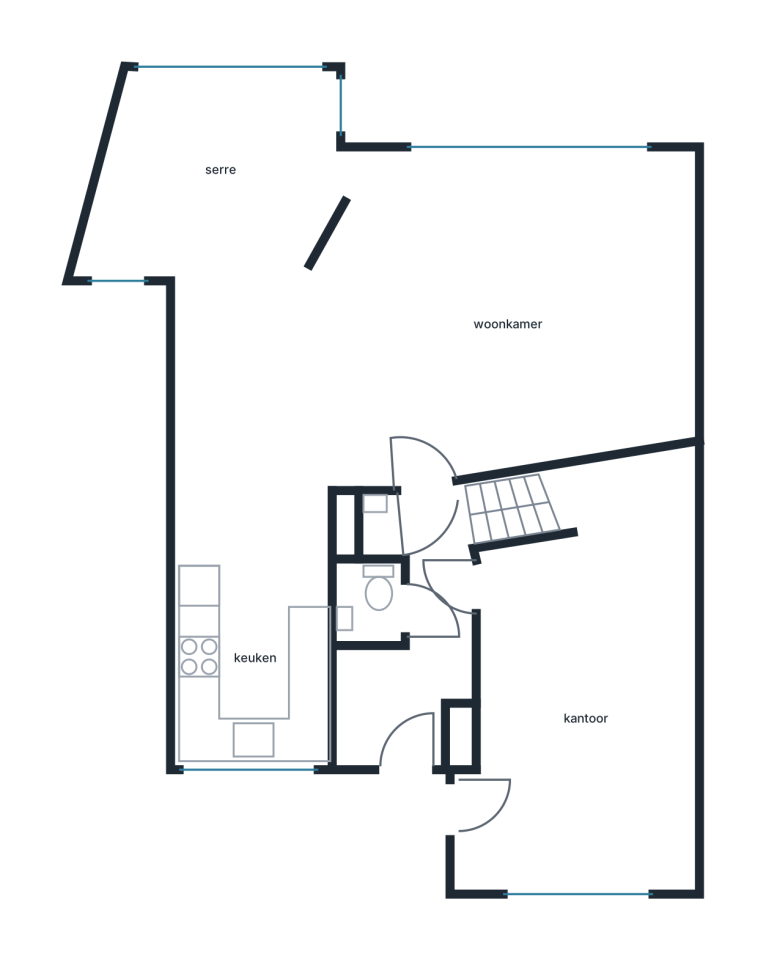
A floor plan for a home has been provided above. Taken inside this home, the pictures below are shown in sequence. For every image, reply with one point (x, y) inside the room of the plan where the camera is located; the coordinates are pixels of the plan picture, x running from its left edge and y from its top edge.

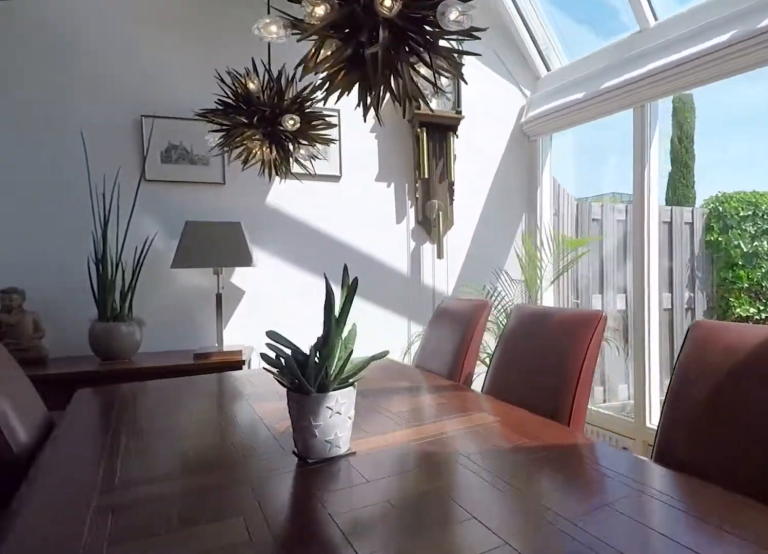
(215, 177)
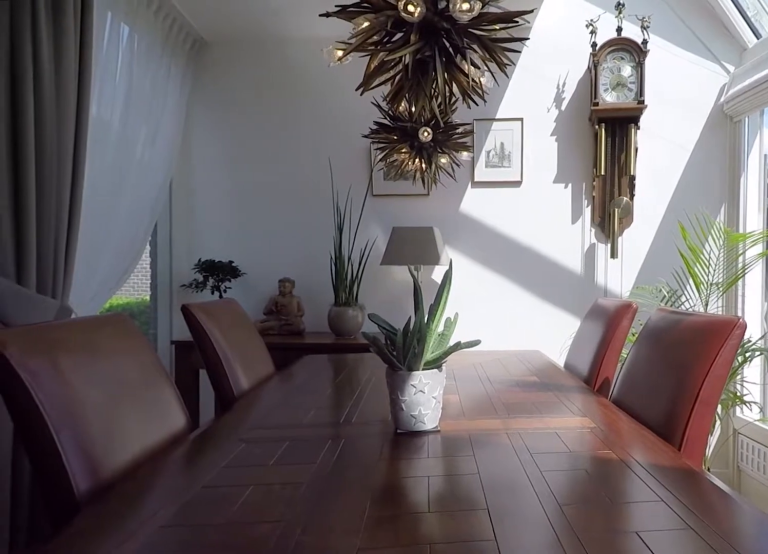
(215, 177)
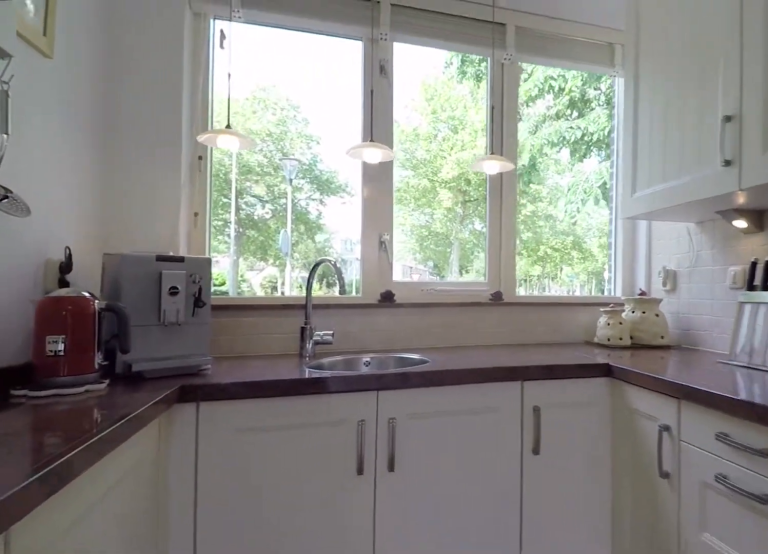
(253, 626)
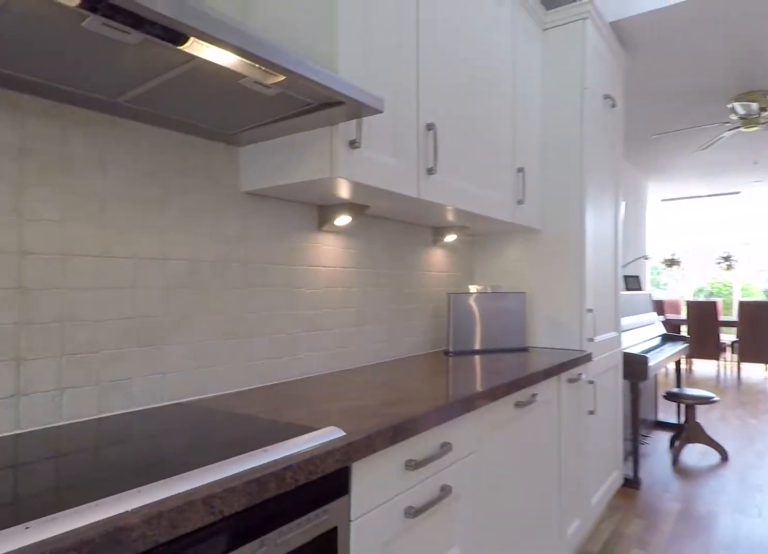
(253, 626)
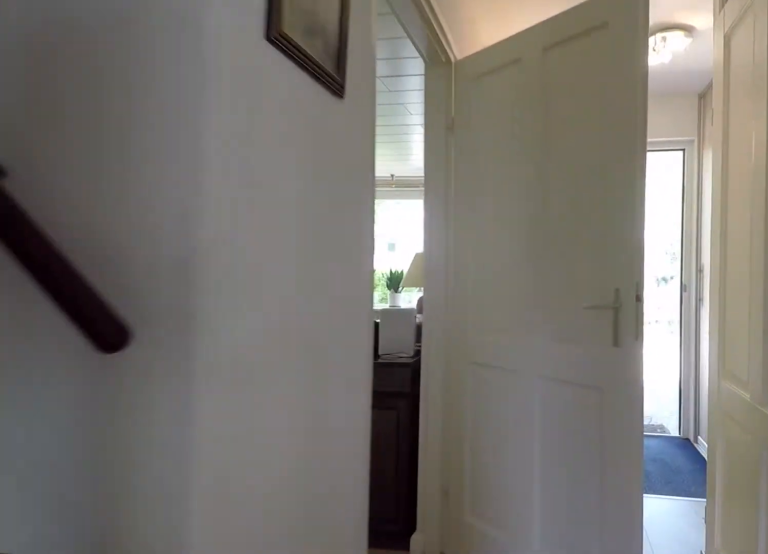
(416, 644)
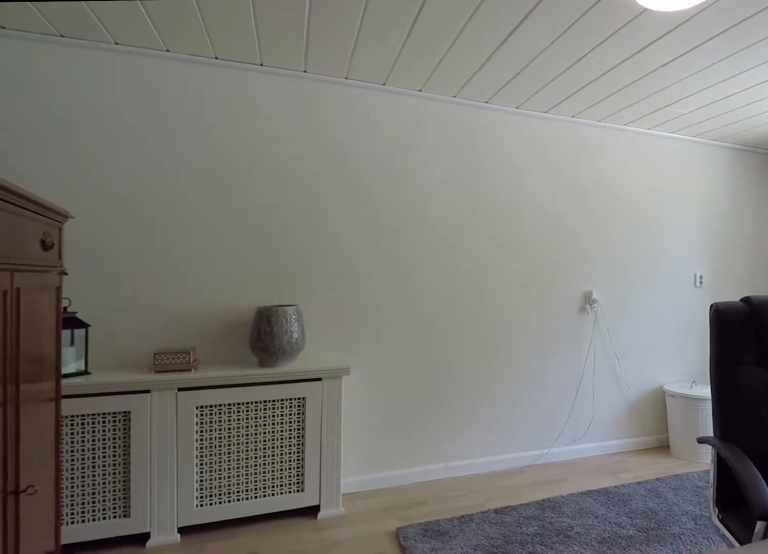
(583, 714)
